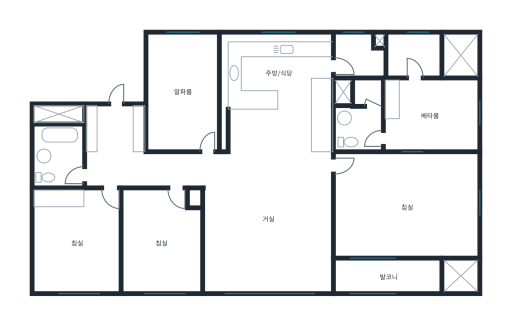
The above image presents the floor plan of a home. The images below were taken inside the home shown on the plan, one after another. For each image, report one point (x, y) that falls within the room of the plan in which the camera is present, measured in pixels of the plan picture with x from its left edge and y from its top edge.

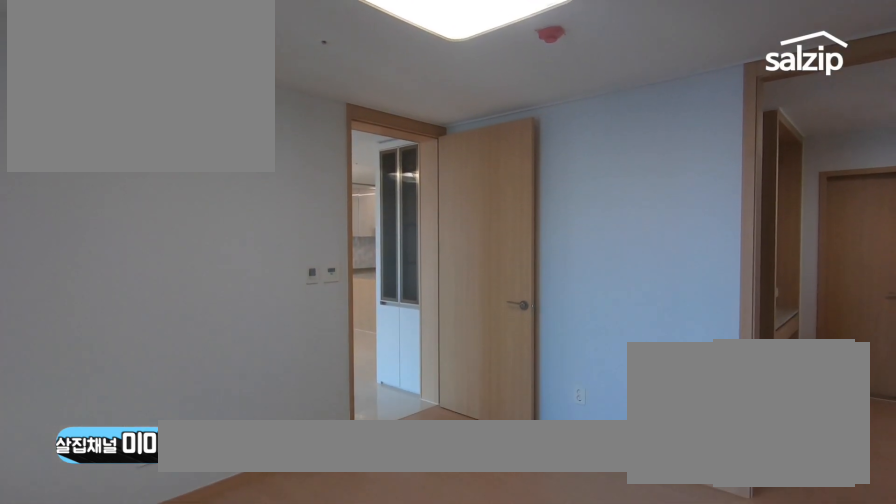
(405, 206)
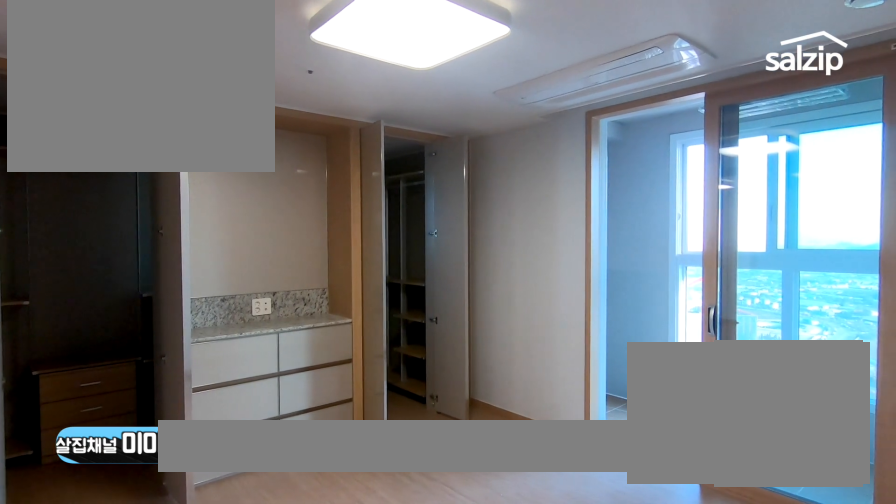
(405, 206)
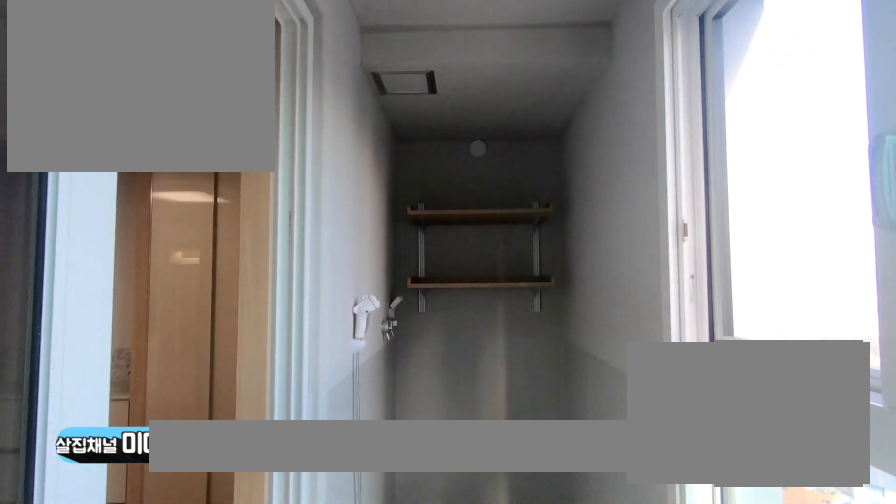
(404, 274)
